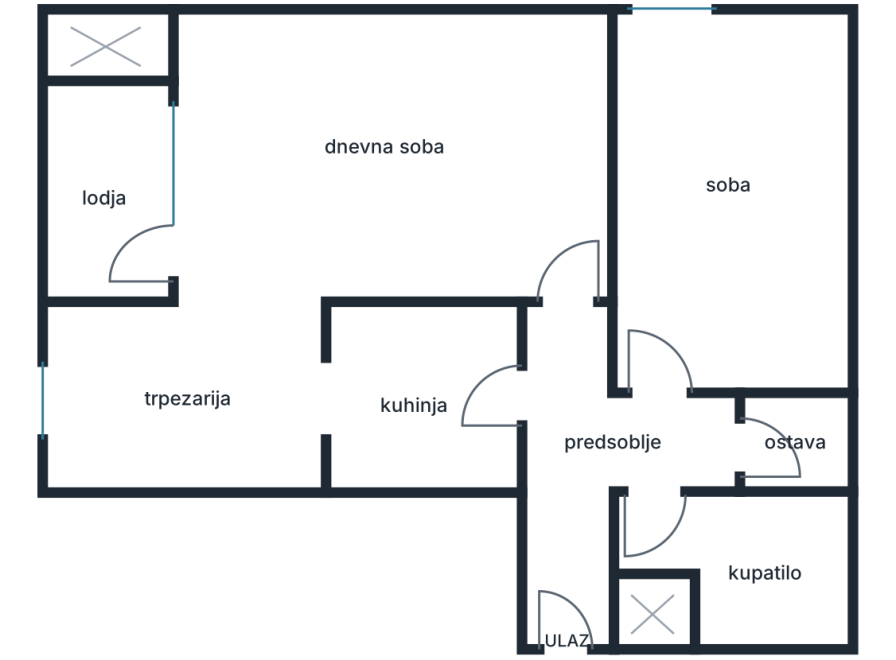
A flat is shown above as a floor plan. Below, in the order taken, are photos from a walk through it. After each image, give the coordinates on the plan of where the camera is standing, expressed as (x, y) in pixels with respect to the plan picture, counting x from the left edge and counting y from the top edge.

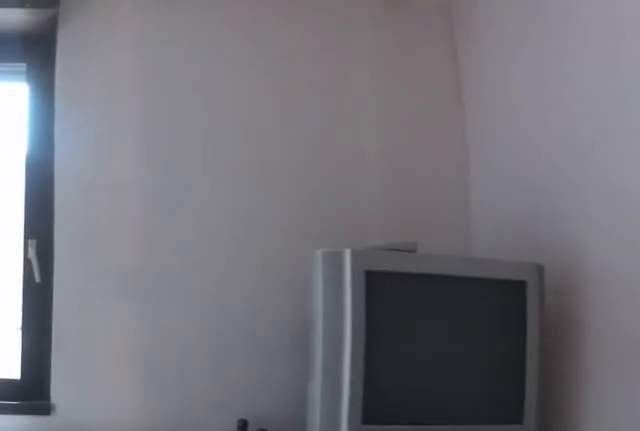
(676, 204)
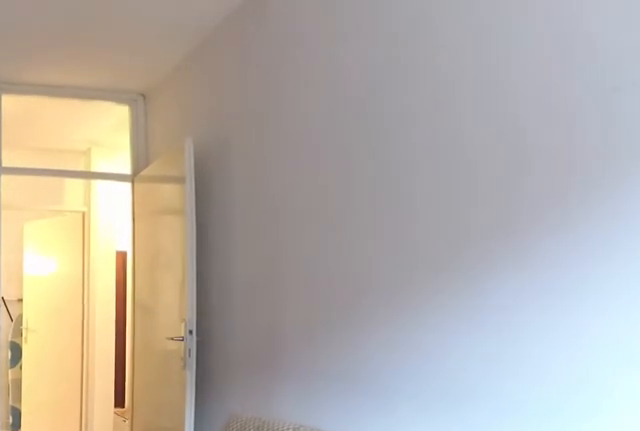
(678, 55)
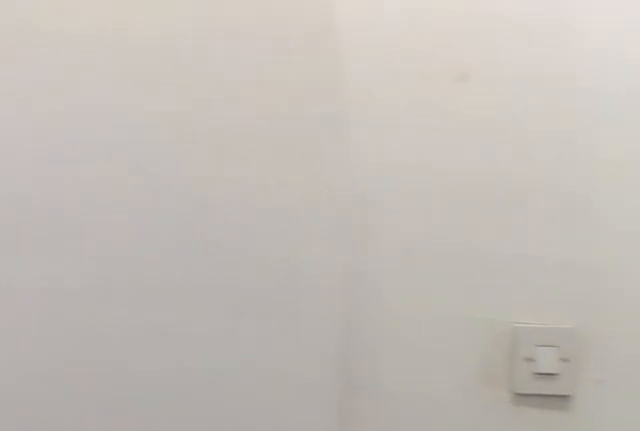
(577, 440)
